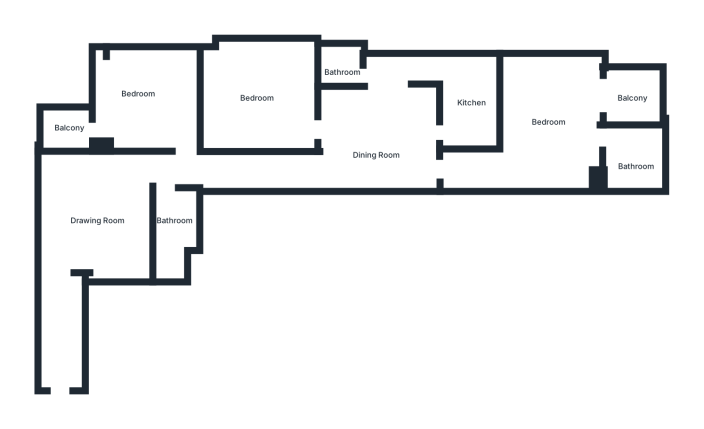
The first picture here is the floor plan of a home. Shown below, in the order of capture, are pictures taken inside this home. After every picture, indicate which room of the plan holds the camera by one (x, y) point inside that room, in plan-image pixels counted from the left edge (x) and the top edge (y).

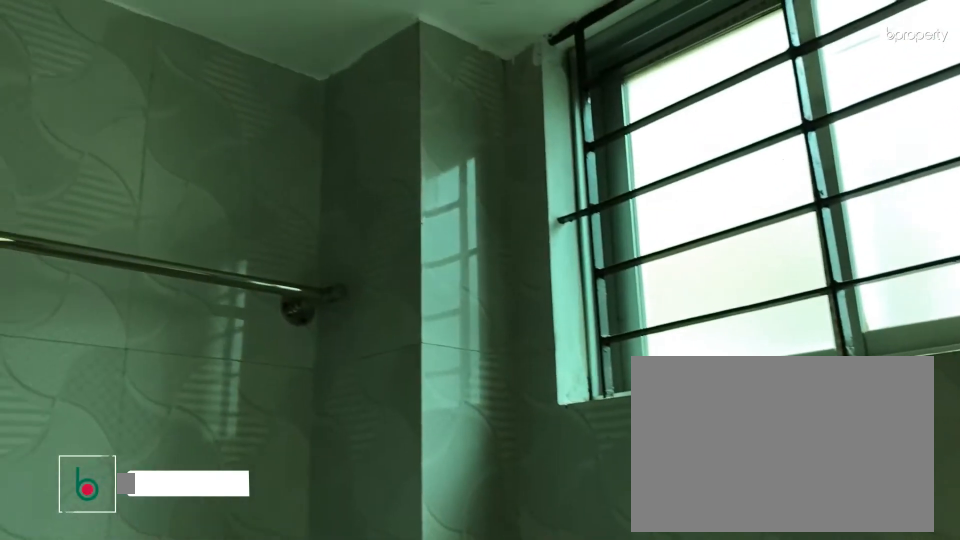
(343, 68)
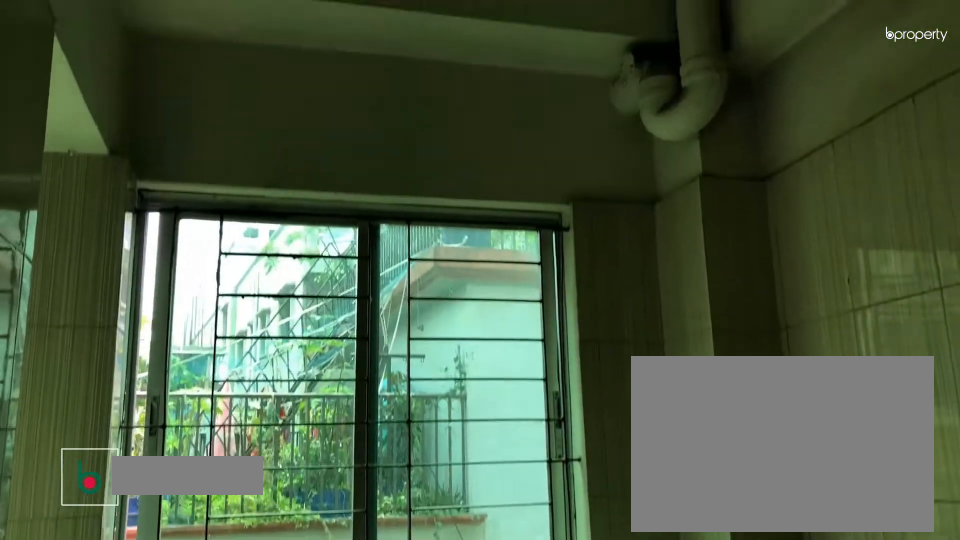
(470, 102)
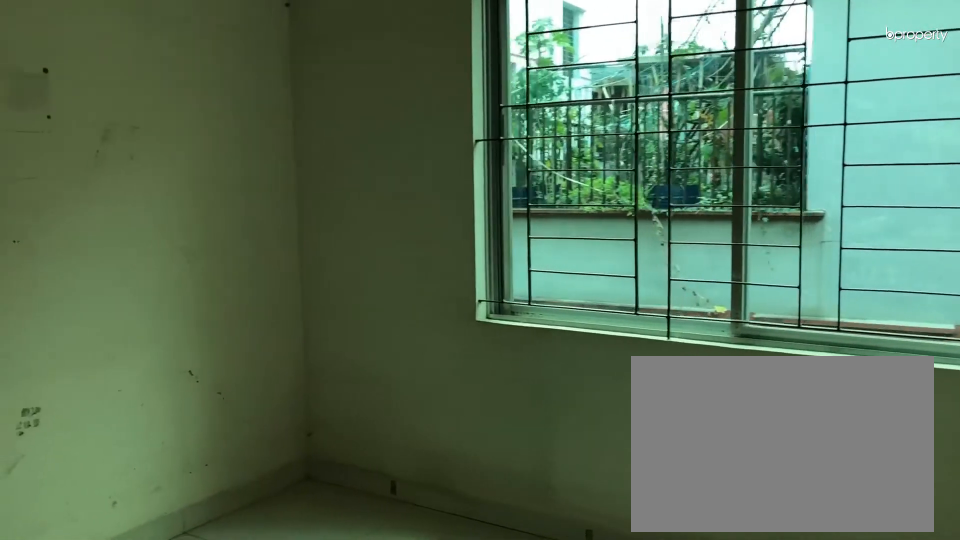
(560, 121)
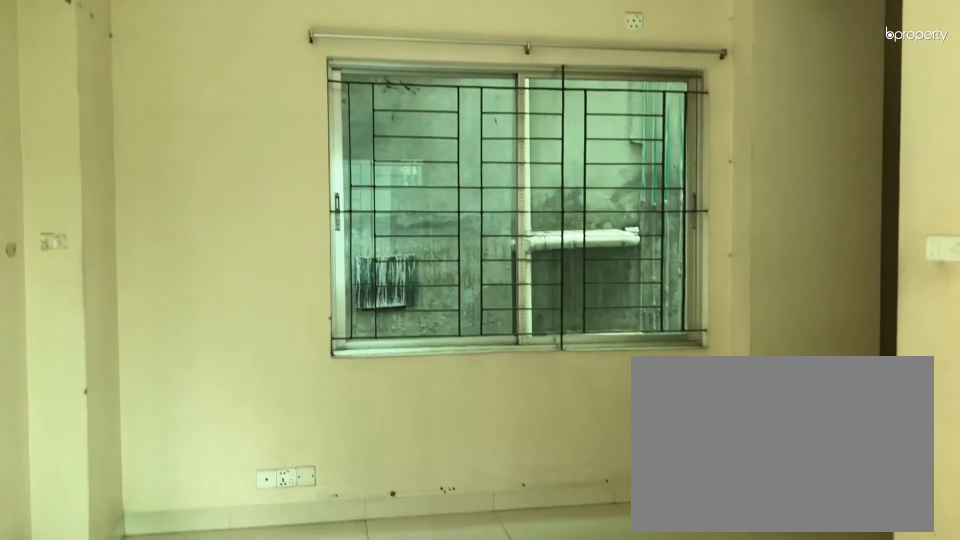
(560, 121)
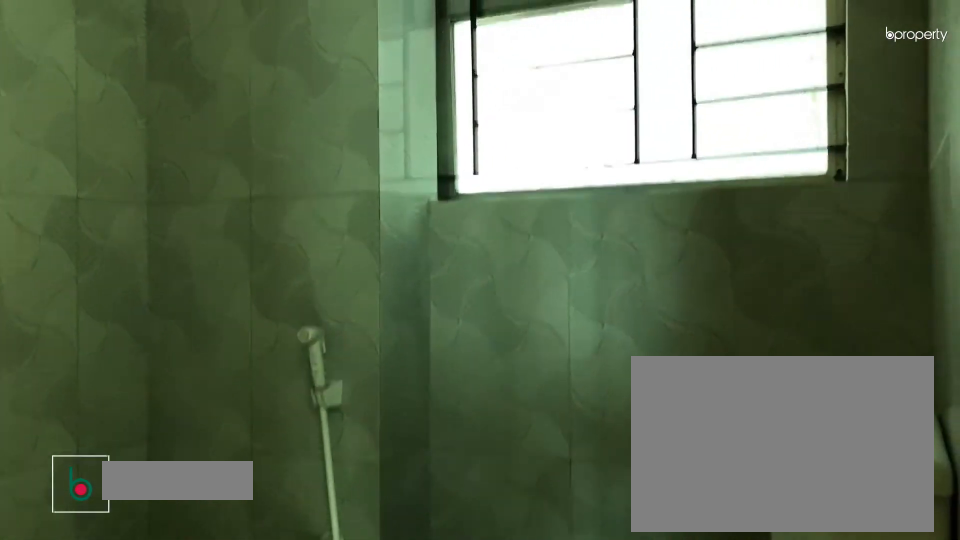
(634, 159)
